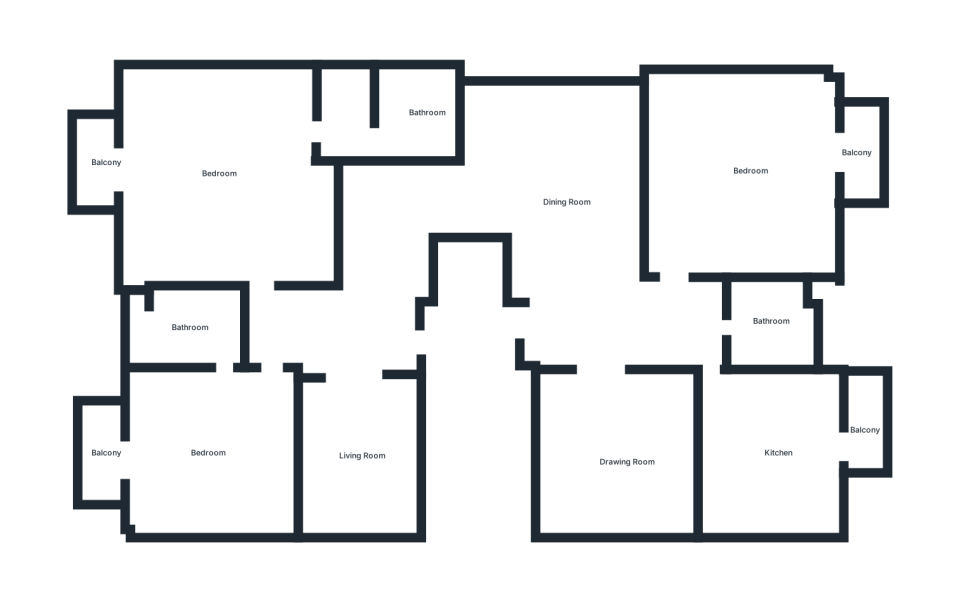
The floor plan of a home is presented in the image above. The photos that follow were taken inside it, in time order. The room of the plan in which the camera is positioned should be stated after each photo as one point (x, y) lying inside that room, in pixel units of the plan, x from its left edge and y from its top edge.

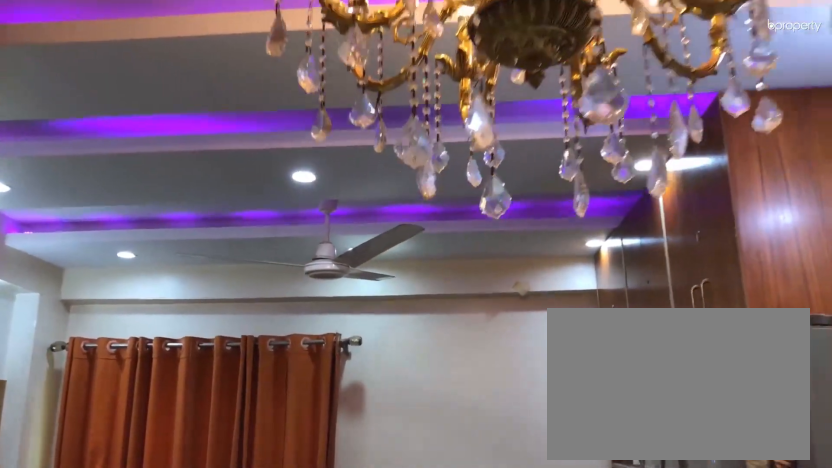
(558, 178)
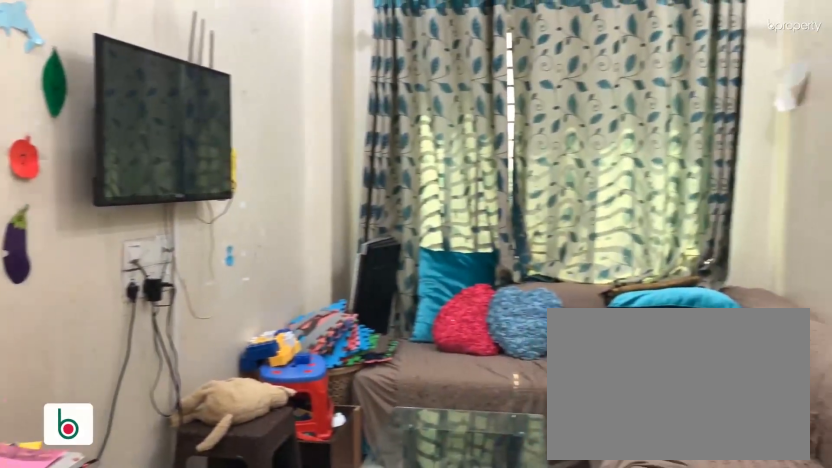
(358, 451)
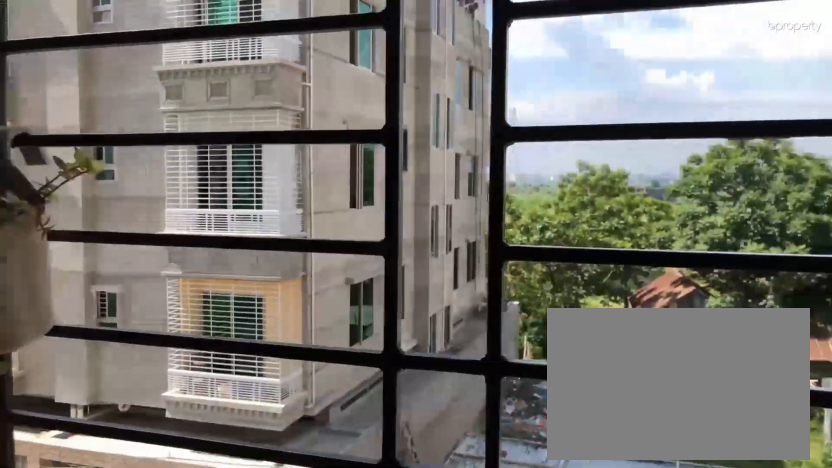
(102, 456)
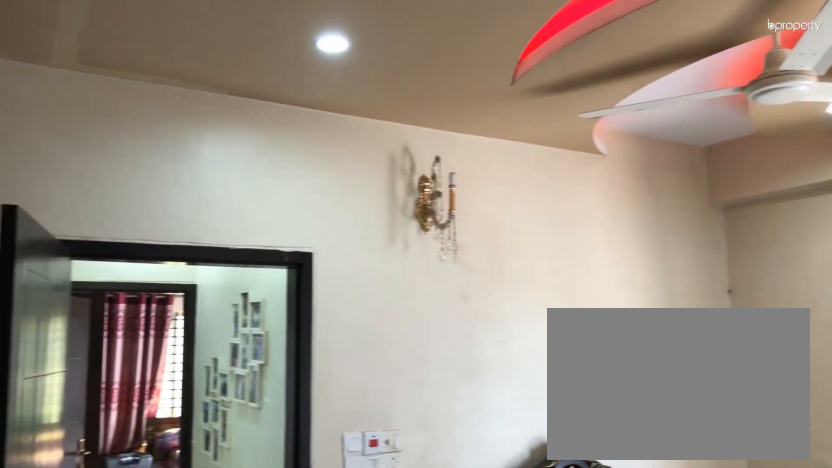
(184, 167)
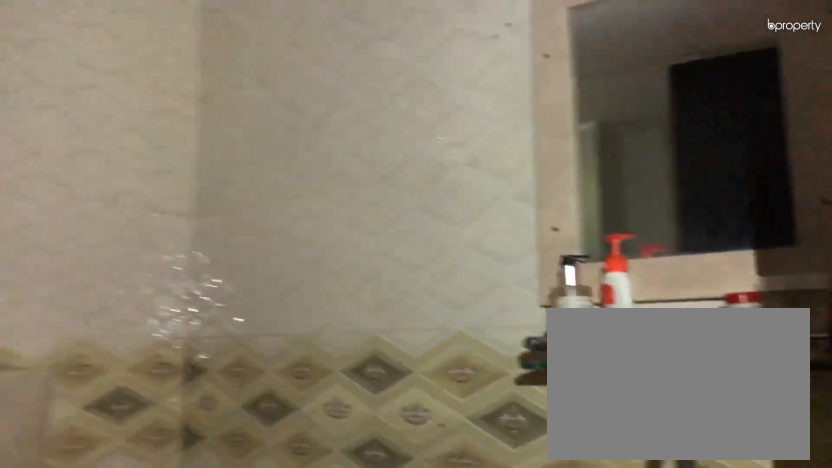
(766, 322)
